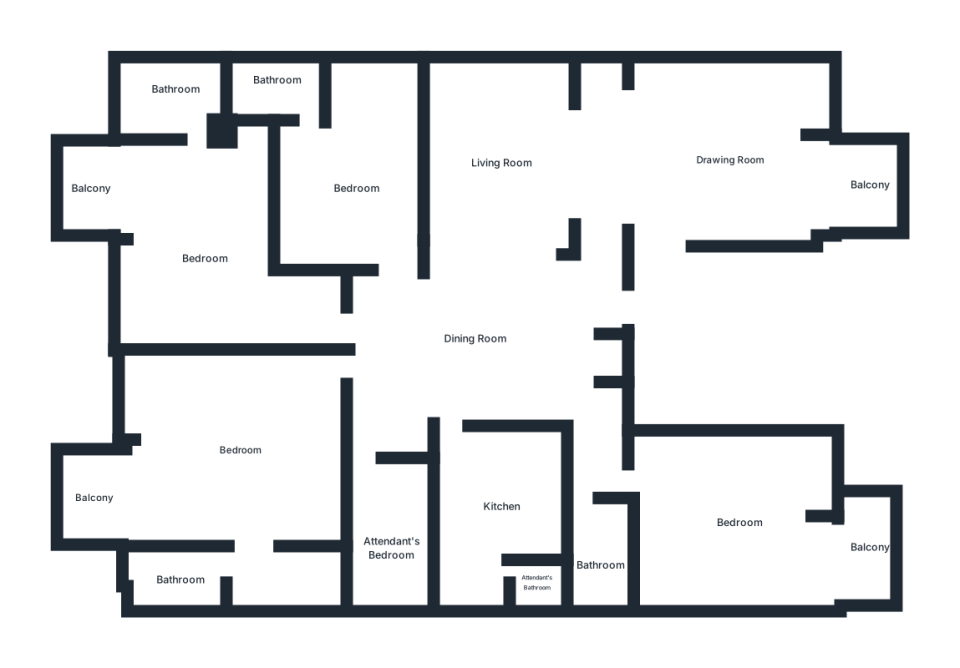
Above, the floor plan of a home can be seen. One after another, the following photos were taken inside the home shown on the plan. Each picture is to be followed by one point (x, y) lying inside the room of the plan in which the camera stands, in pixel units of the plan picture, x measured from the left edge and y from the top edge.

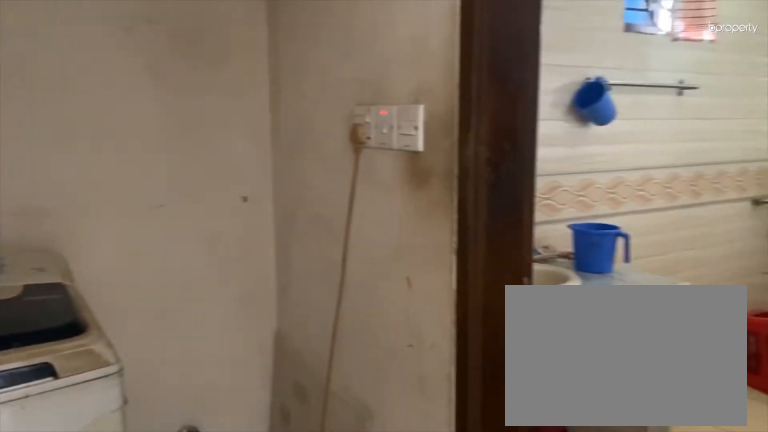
(242, 534)
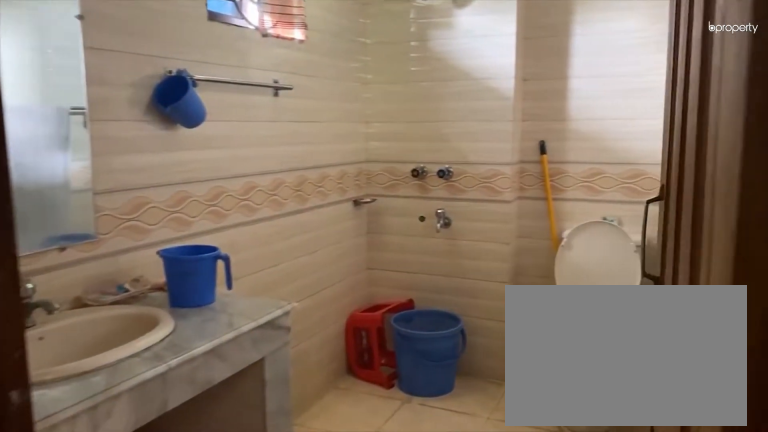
(181, 580)
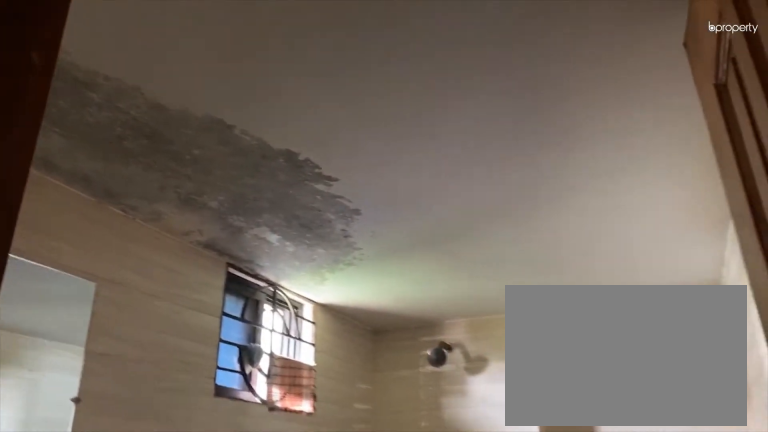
(181, 580)
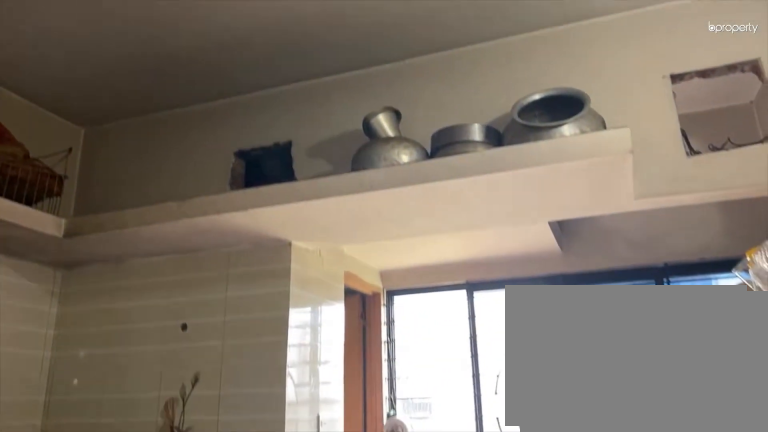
(503, 506)
